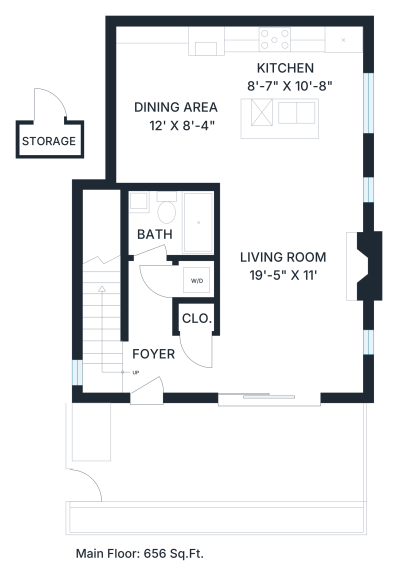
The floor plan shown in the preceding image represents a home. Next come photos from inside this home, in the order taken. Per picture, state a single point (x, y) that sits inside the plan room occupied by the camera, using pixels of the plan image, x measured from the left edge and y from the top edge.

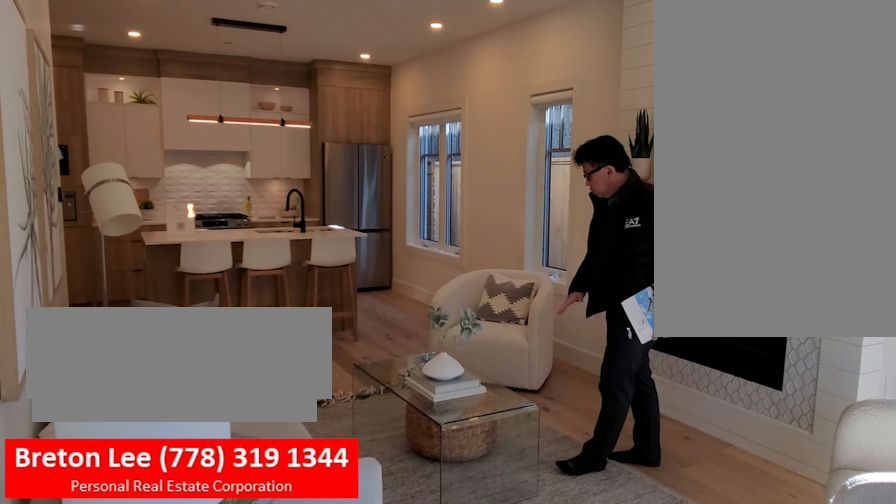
(280, 311)
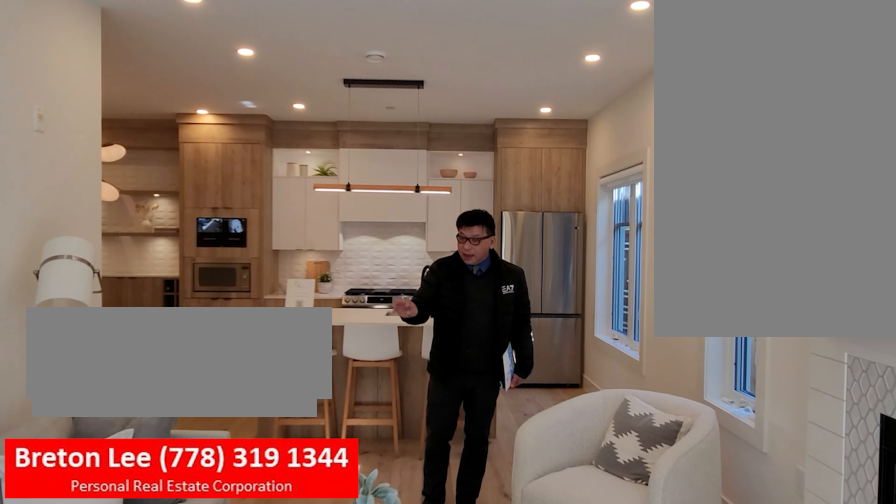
(280, 311)
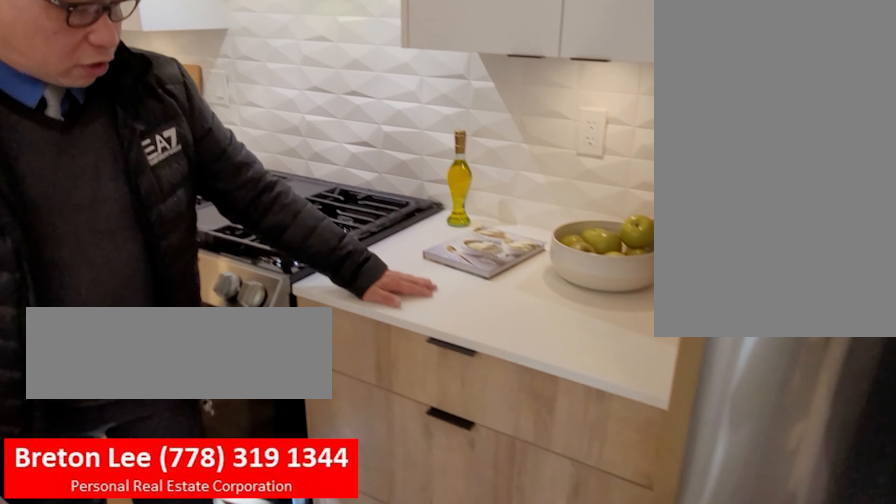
(340, 111)
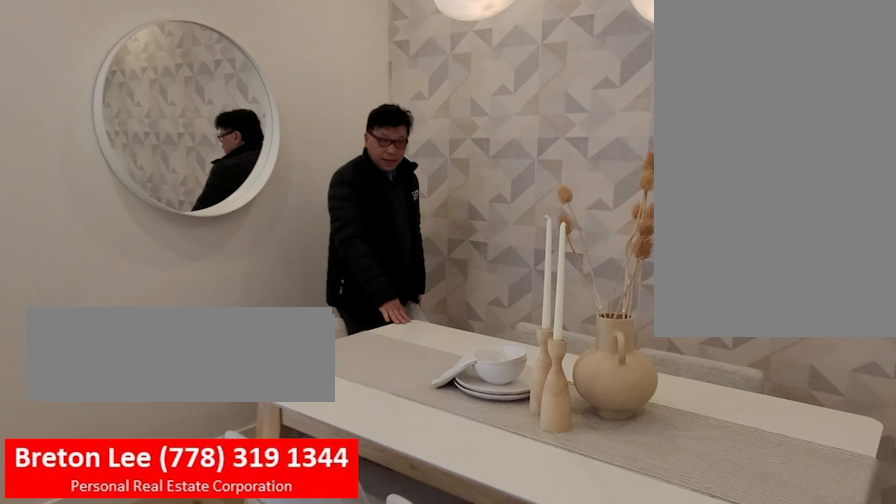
(173, 157)
